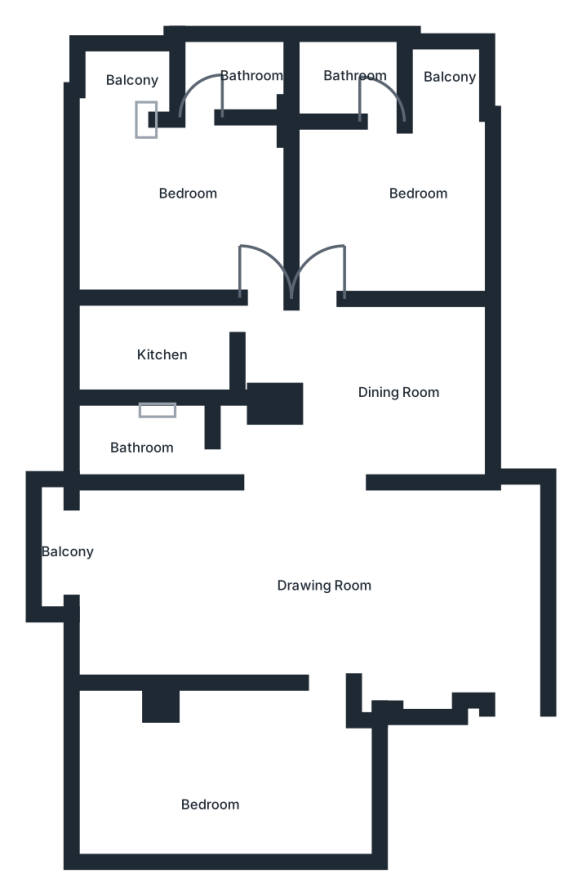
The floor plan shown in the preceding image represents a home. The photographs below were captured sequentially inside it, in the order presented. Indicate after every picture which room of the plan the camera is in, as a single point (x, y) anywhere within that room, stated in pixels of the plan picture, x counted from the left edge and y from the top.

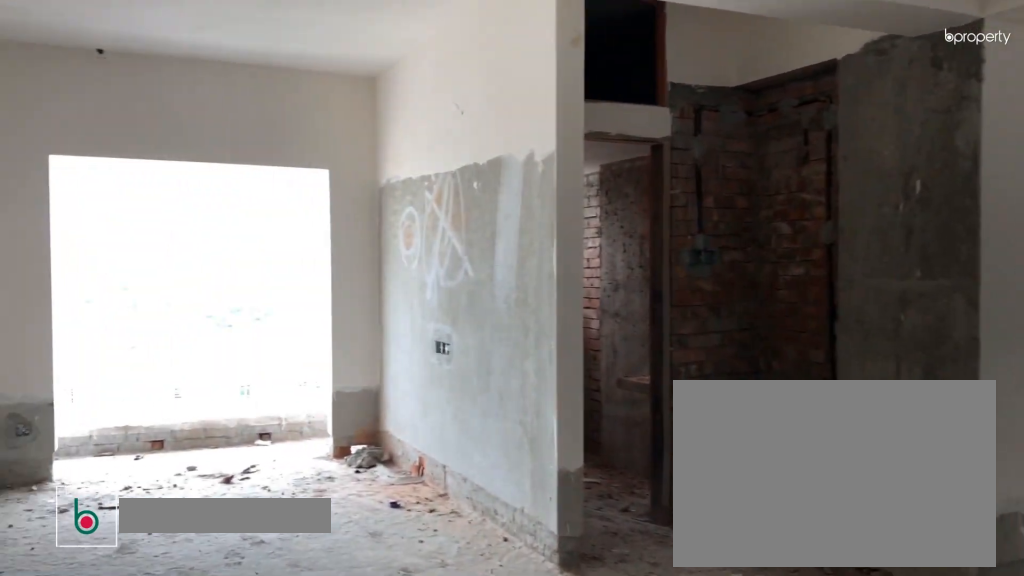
(299, 582)
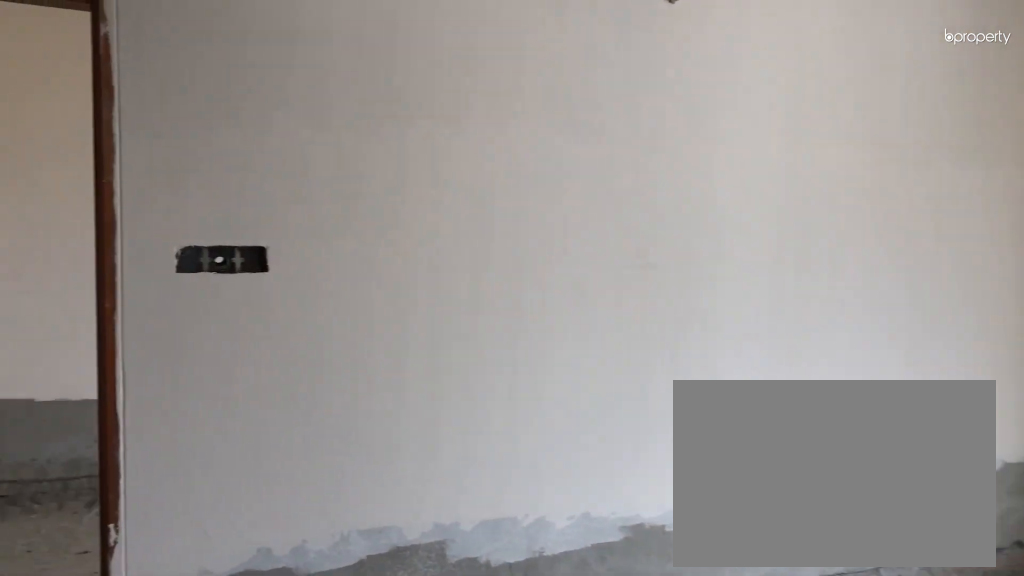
(257, 576)
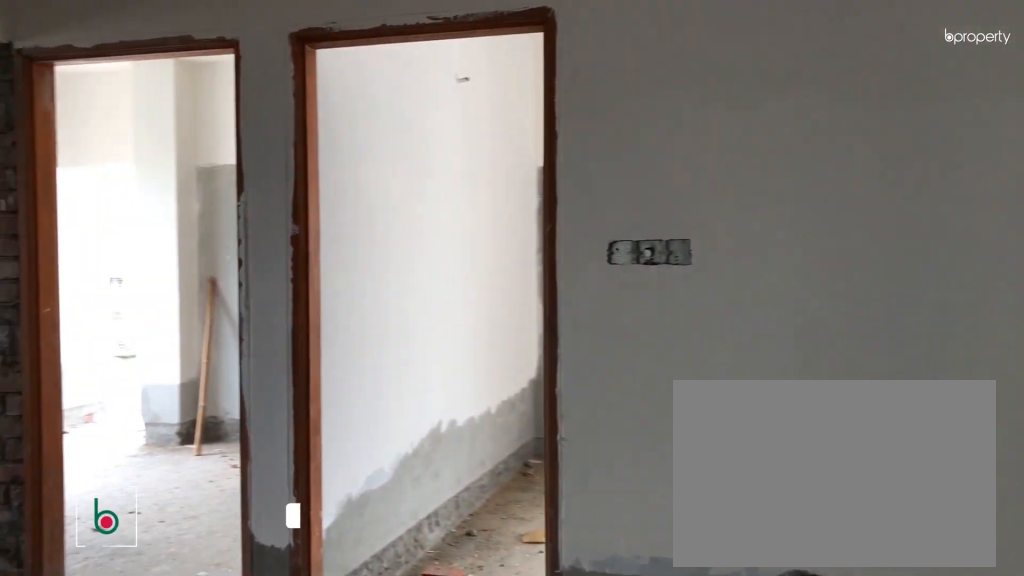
(389, 387)
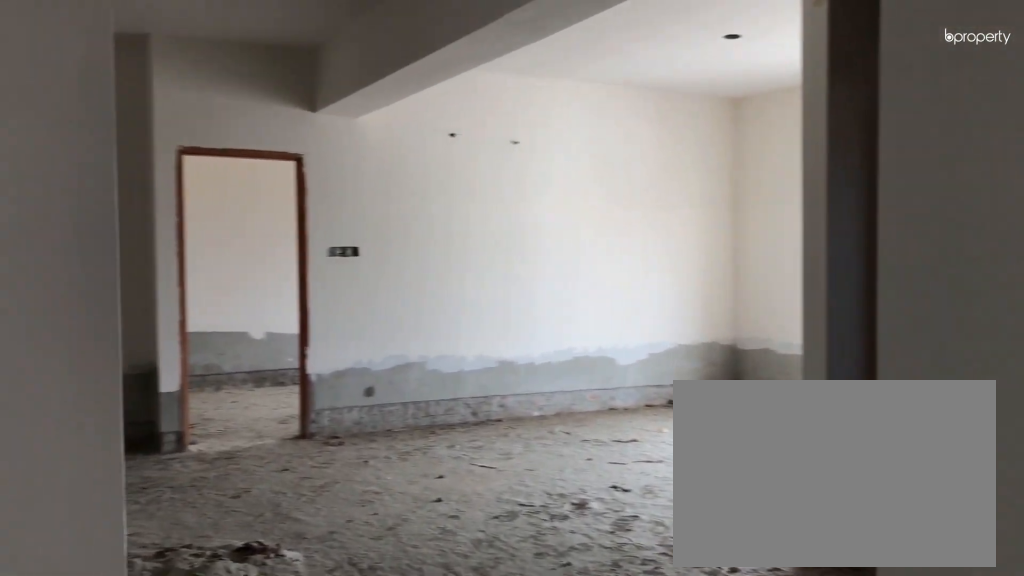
(387, 388)
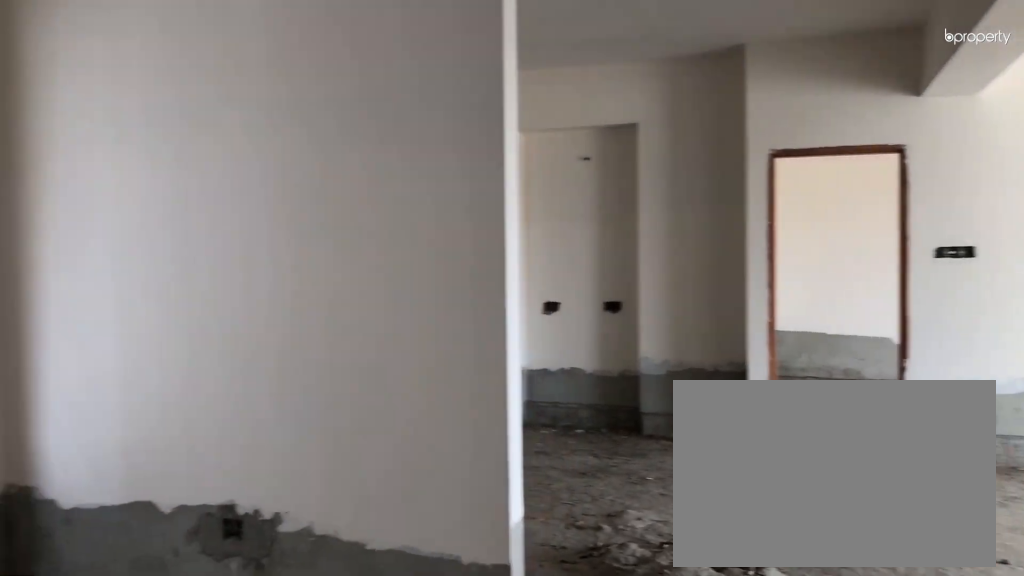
(387, 388)
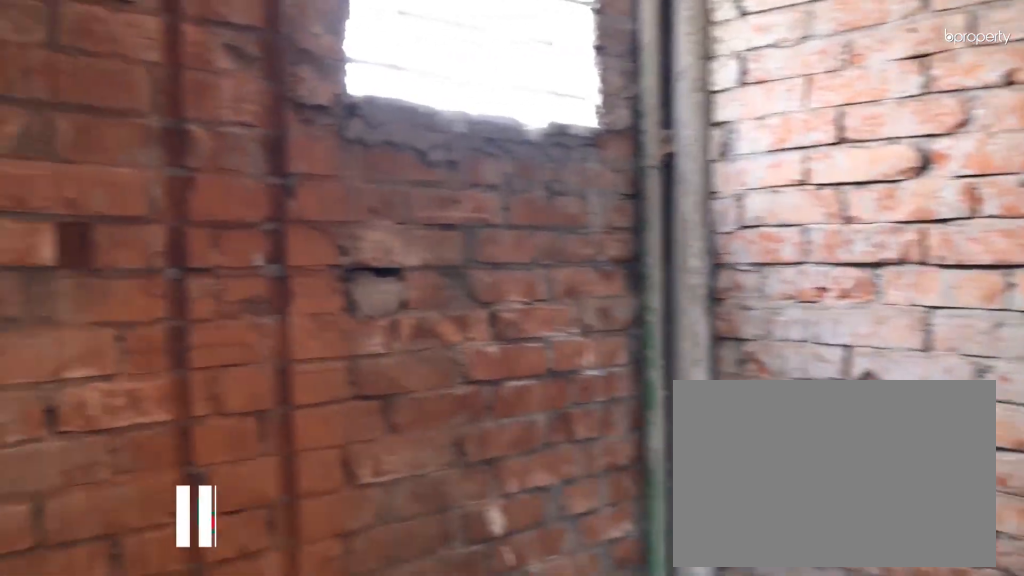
(217, 74)
